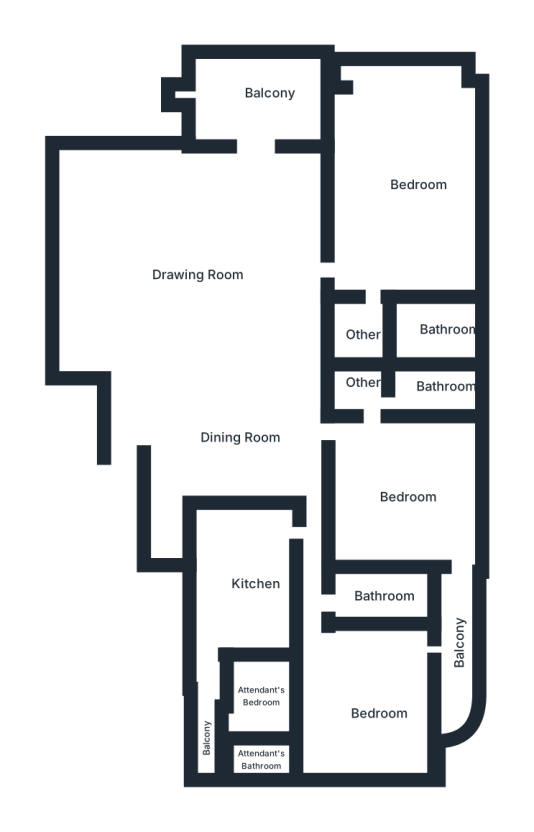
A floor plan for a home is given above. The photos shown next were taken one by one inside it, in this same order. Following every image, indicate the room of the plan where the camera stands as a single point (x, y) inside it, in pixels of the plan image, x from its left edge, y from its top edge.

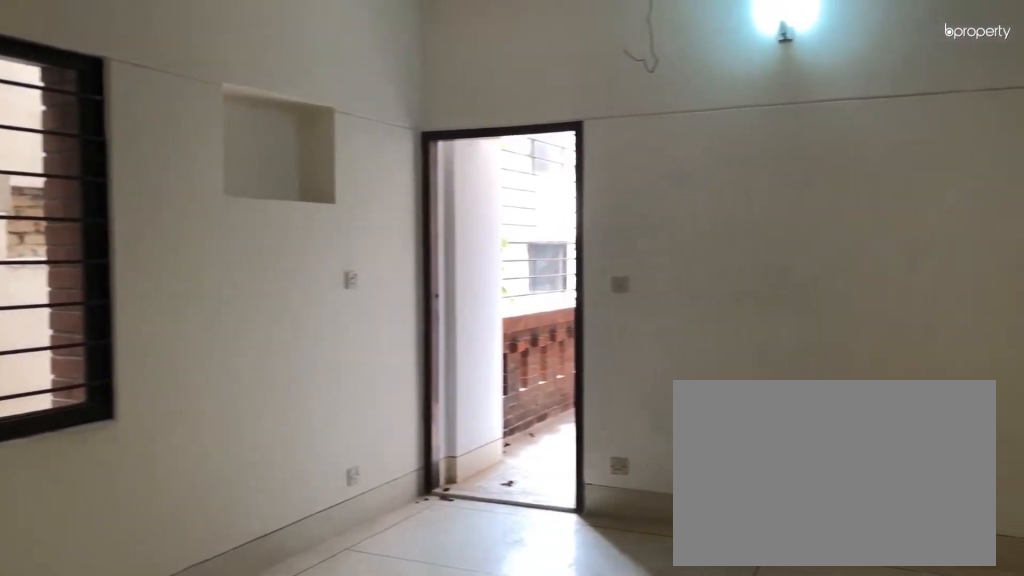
(410, 494)
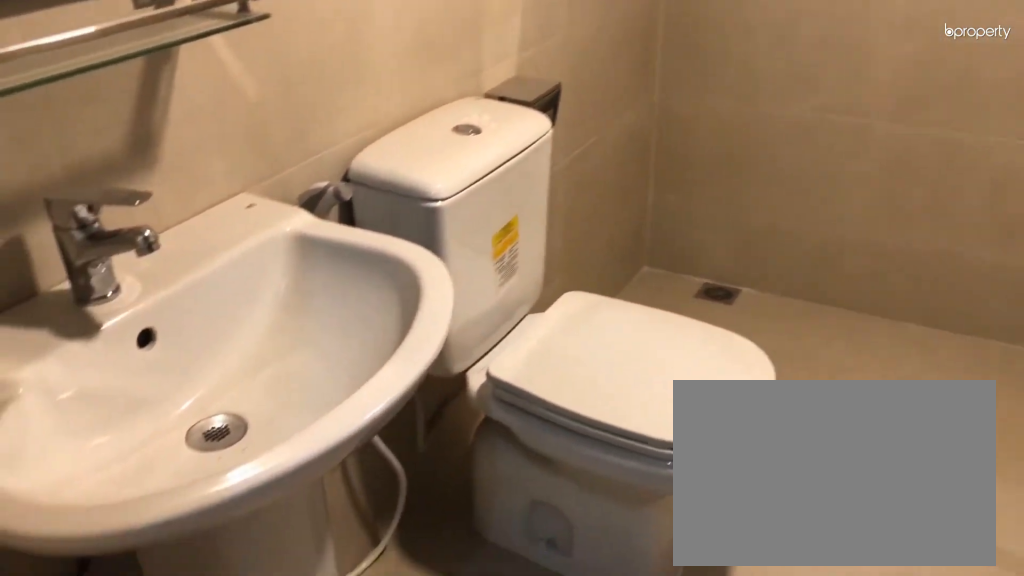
(436, 387)
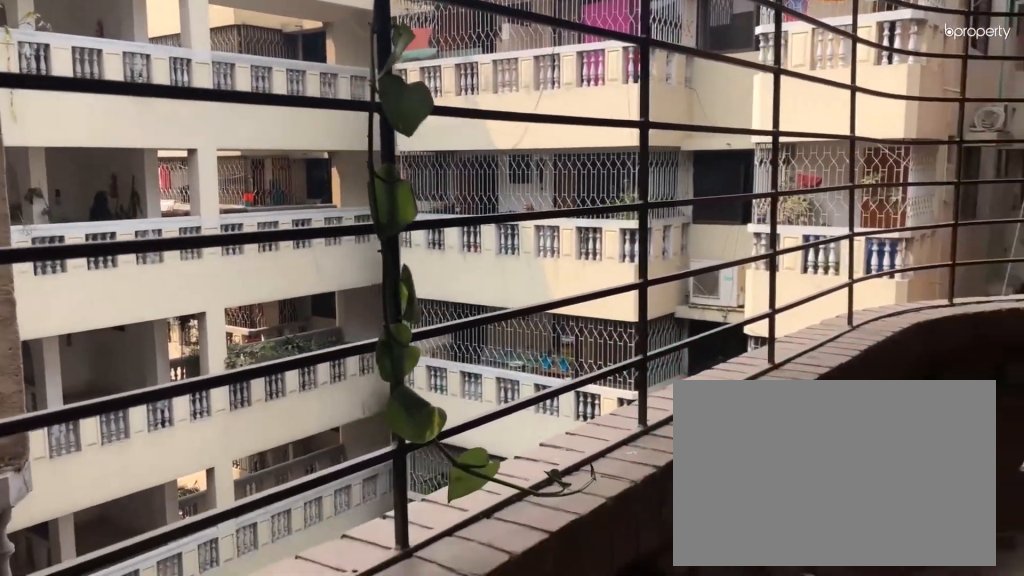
(453, 637)
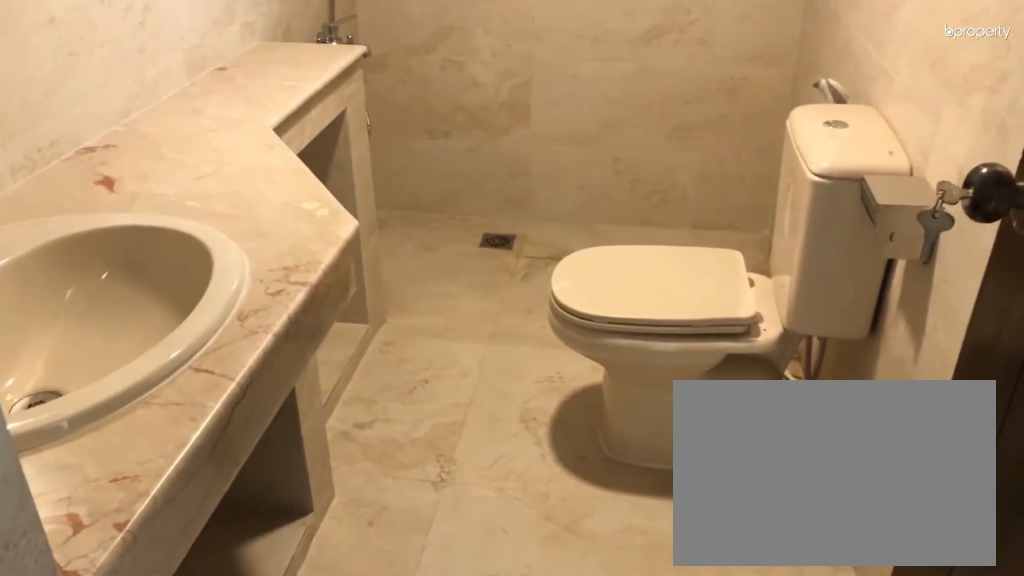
(377, 595)
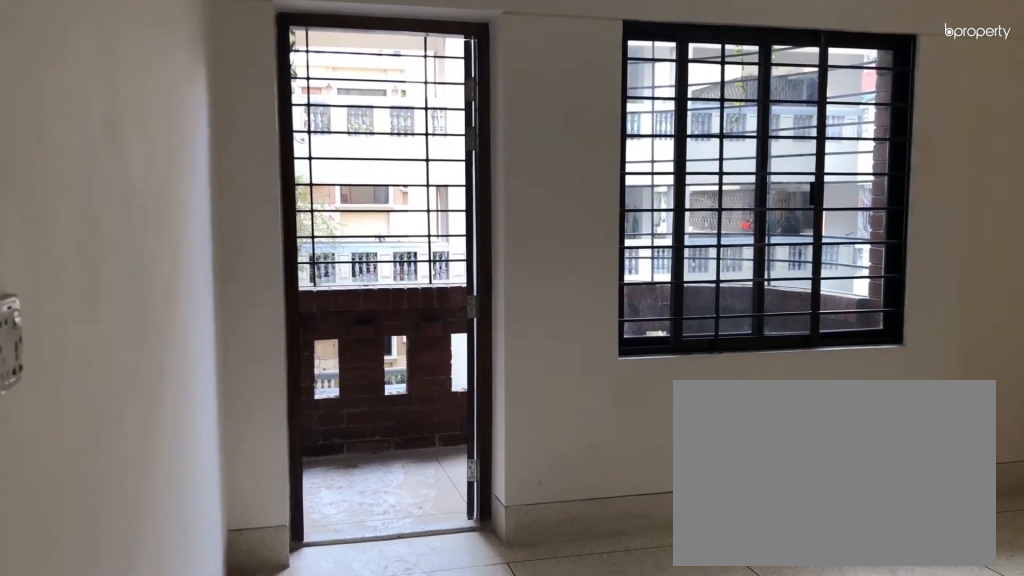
(367, 698)
